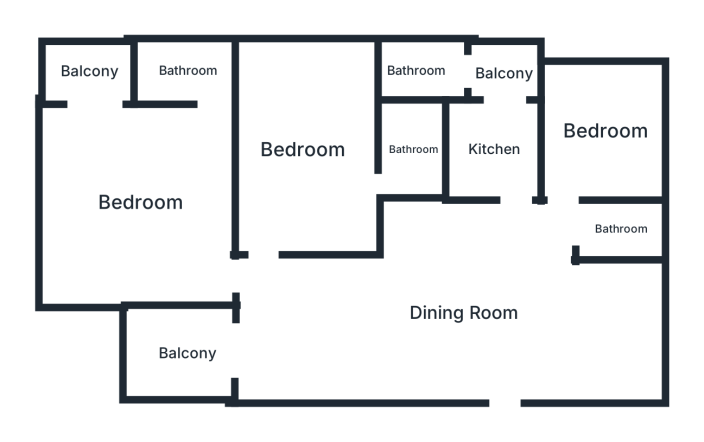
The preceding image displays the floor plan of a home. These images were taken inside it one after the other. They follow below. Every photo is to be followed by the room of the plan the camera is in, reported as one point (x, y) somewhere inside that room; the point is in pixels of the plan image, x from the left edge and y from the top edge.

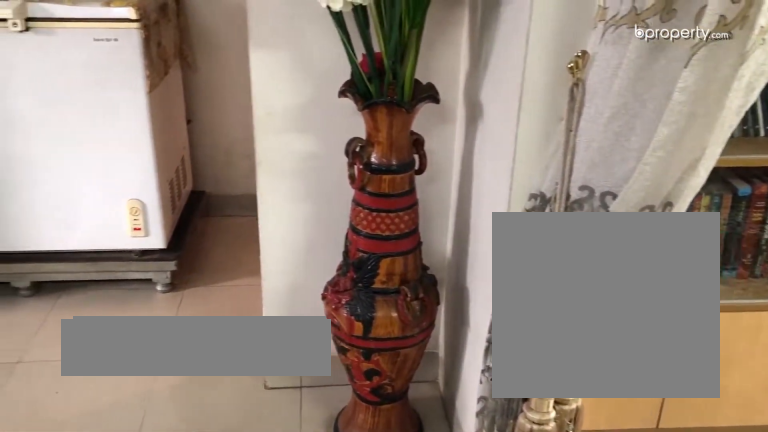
(479, 294)
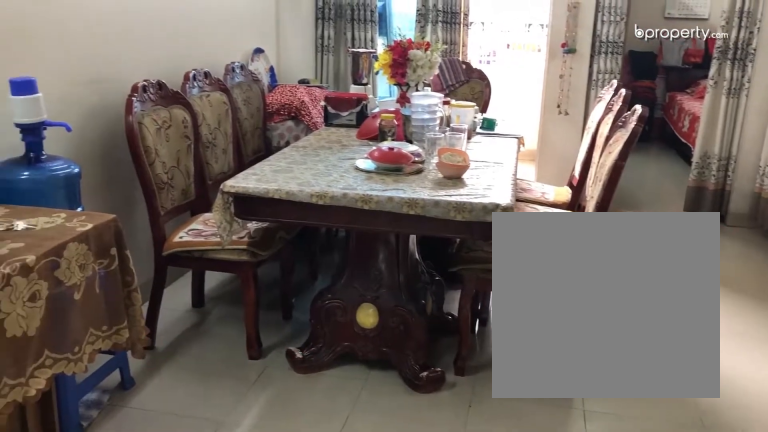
(479, 294)
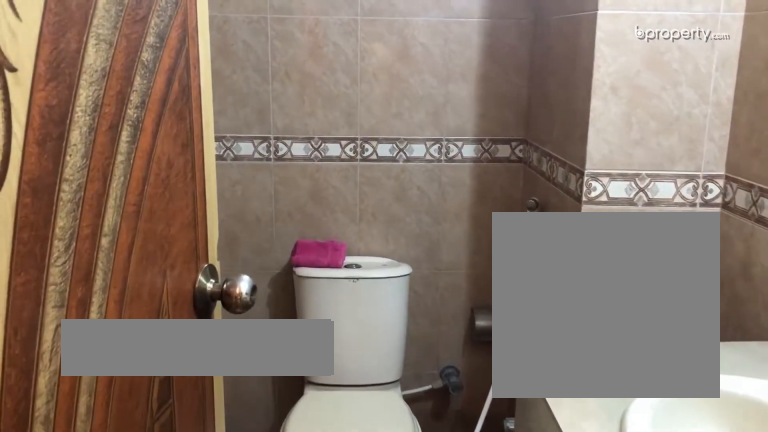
(618, 227)
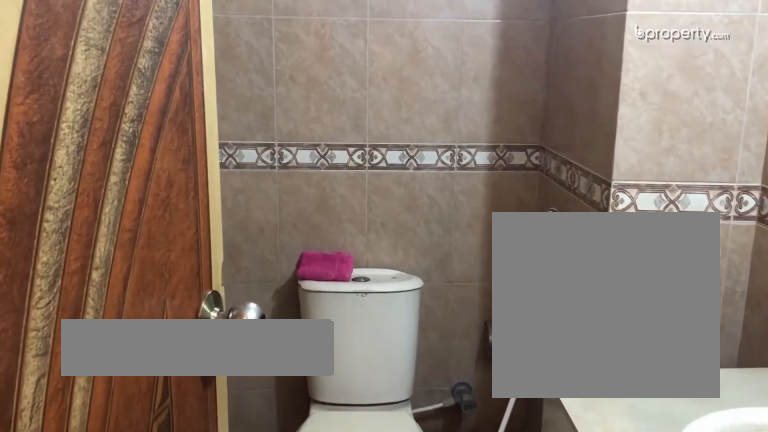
(618, 227)
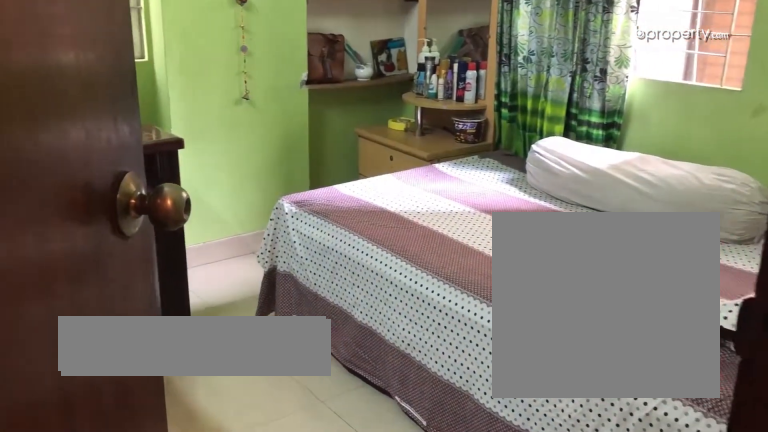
(603, 130)
